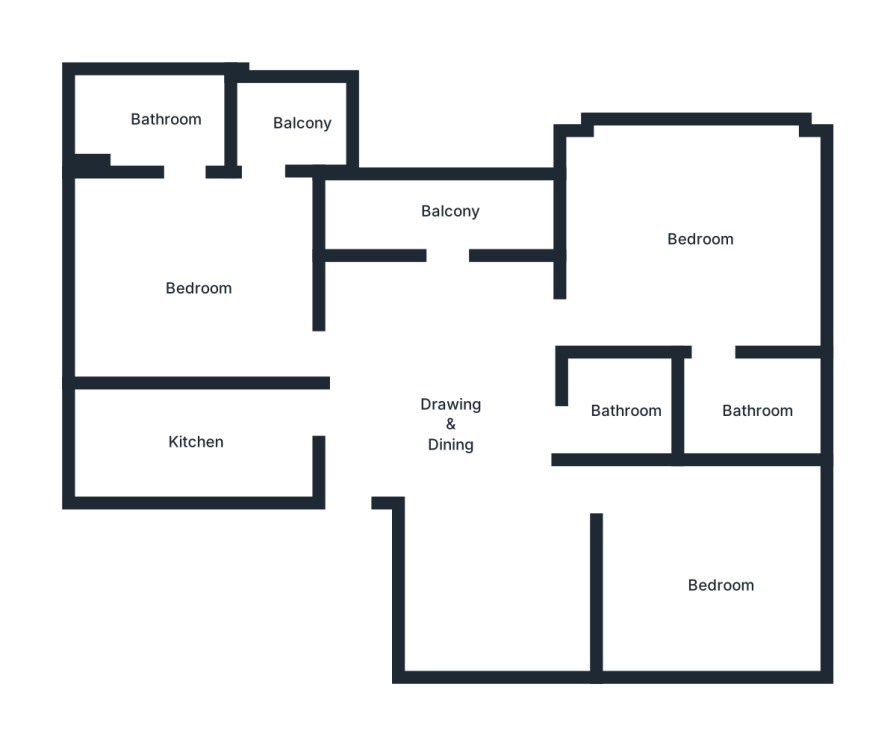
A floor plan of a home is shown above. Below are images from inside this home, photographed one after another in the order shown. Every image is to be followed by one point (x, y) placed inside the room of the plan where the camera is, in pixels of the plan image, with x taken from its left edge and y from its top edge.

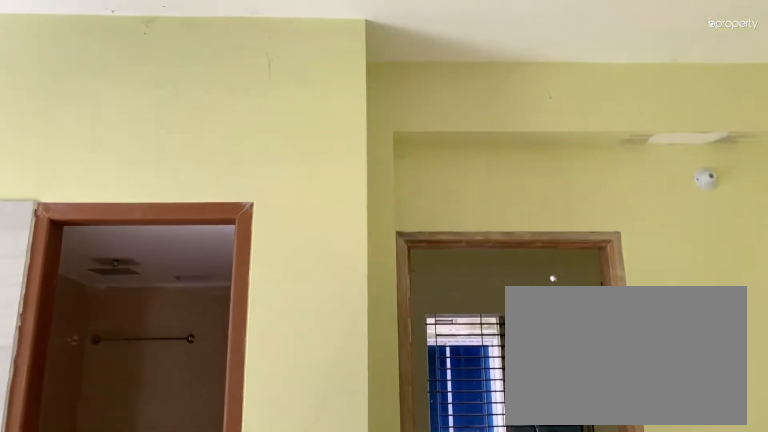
(495, 591)
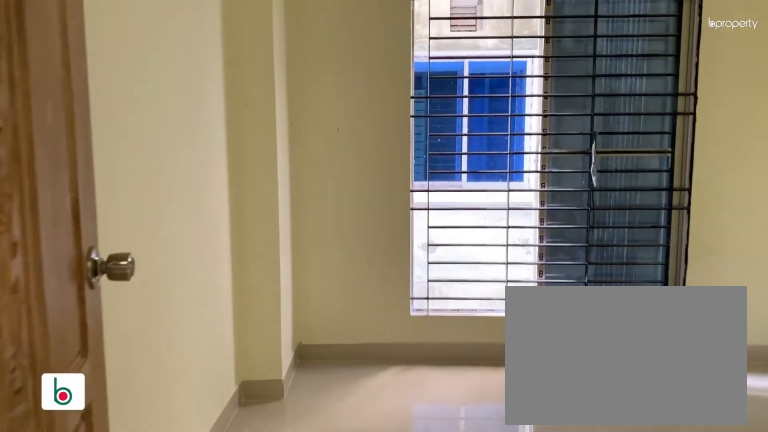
(717, 581)
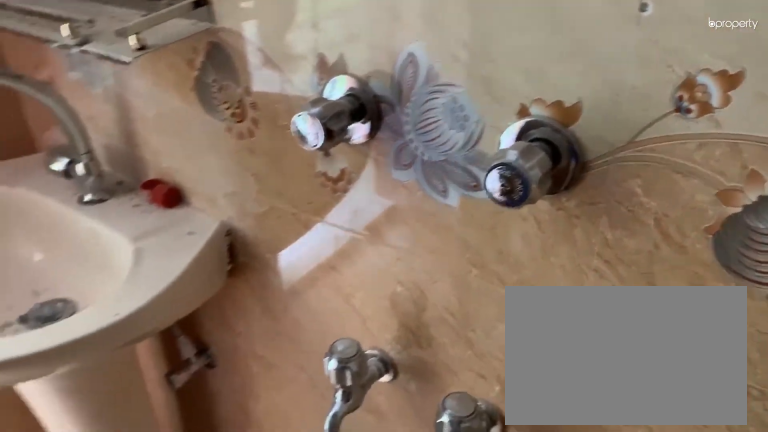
(628, 408)
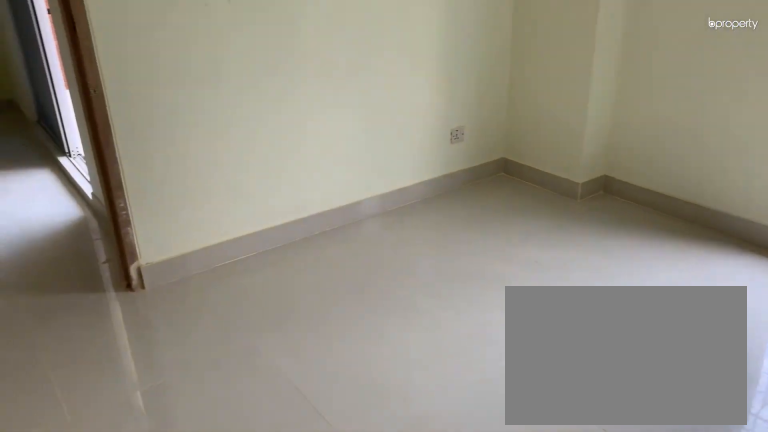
(695, 244)
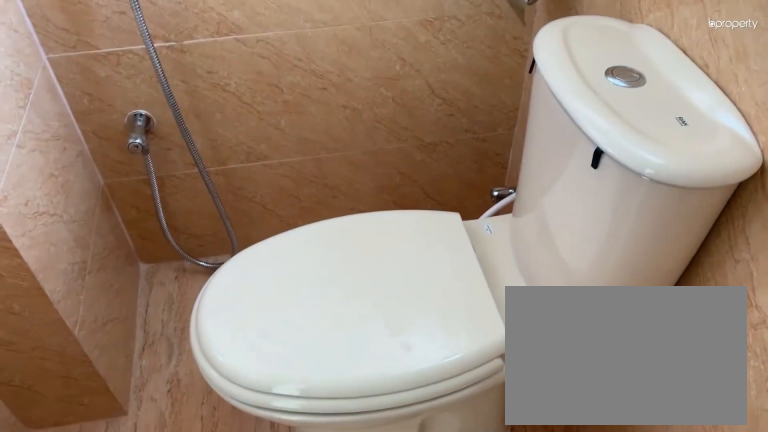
(168, 123)
